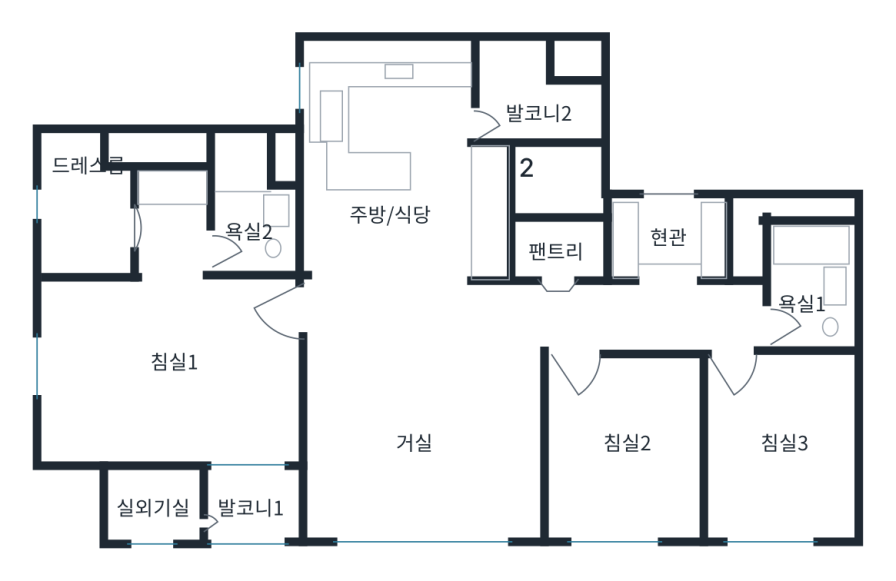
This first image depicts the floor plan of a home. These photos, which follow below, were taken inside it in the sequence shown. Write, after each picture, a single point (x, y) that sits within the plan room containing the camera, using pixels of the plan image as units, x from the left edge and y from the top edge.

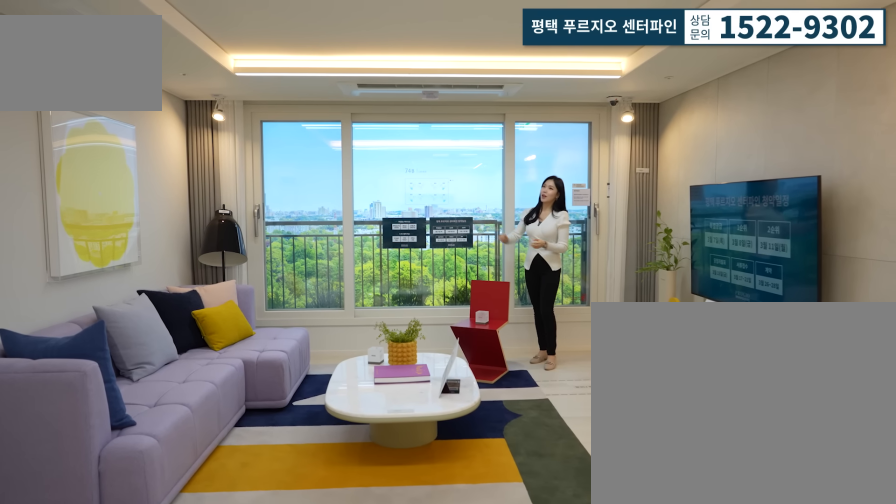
(418, 430)
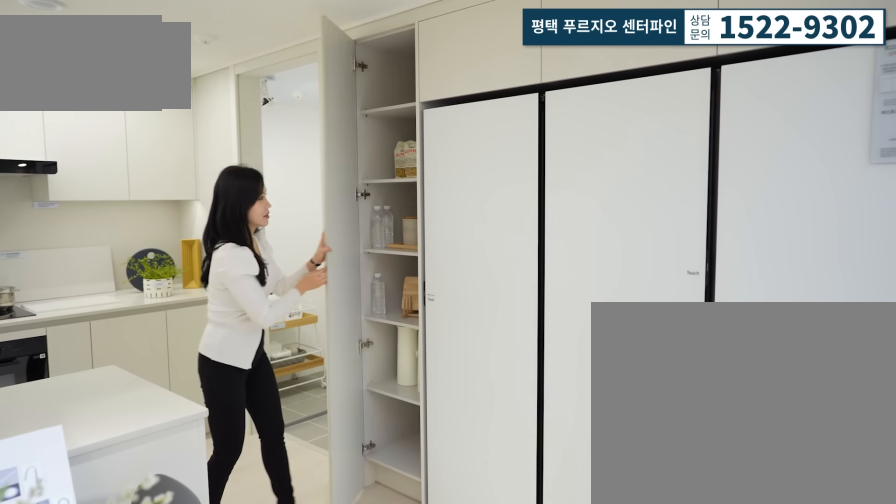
(408, 176)
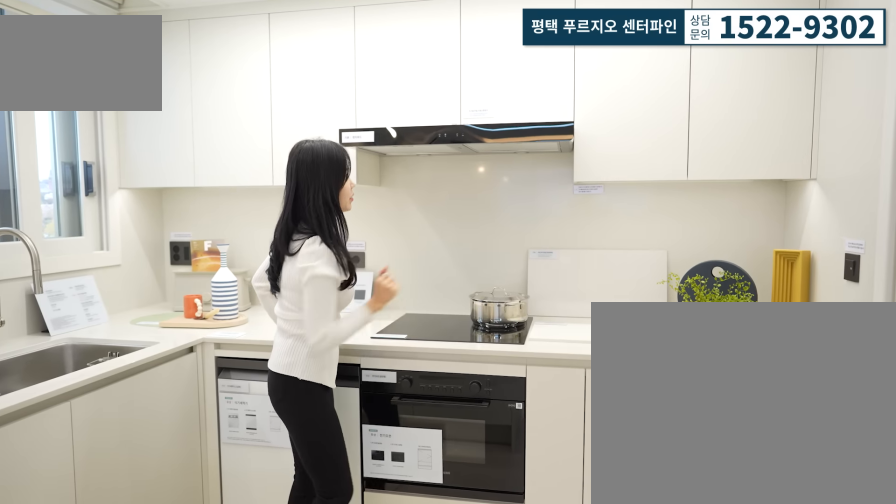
(408, 176)
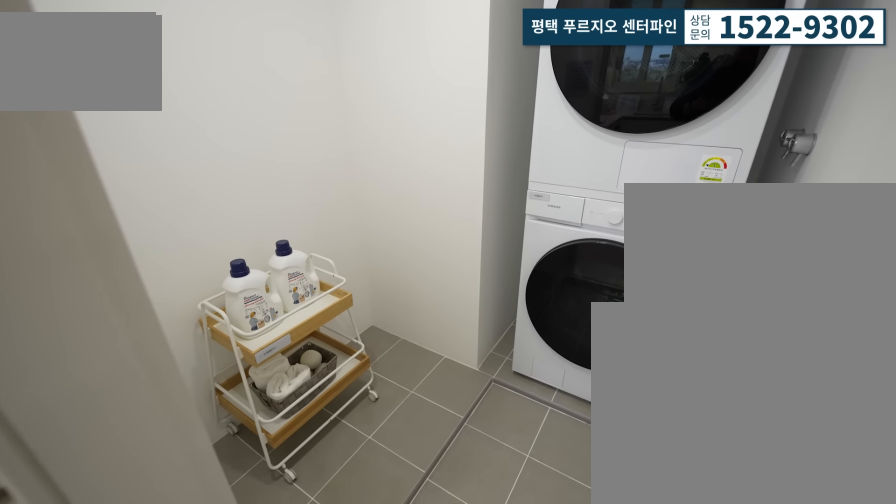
(541, 104)
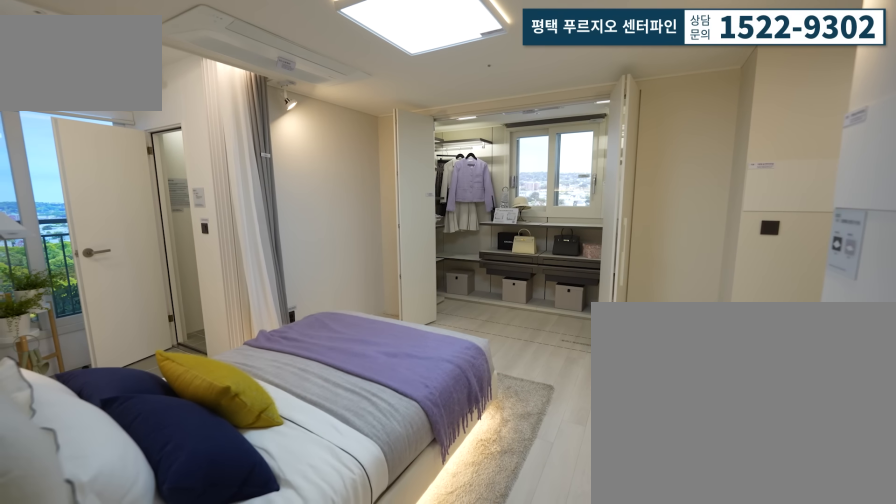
(169, 359)
